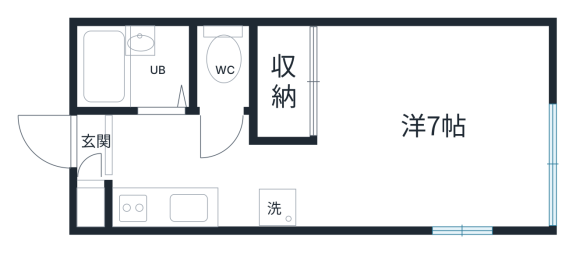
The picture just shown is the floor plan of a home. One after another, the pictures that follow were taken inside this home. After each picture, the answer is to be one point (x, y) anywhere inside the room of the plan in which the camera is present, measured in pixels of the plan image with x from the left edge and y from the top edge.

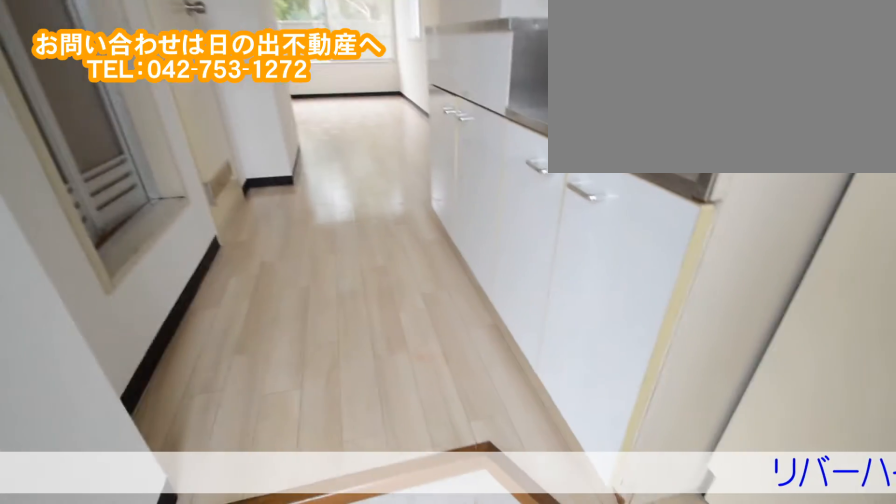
(147, 145)
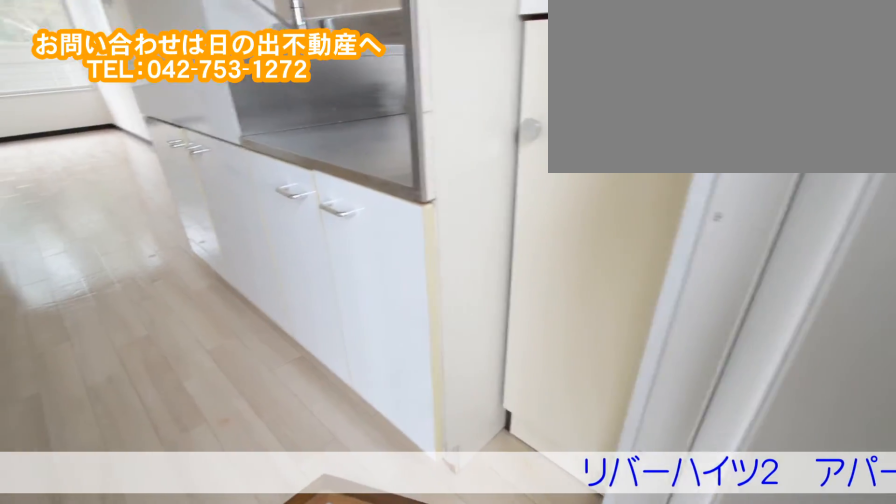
(147, 145)
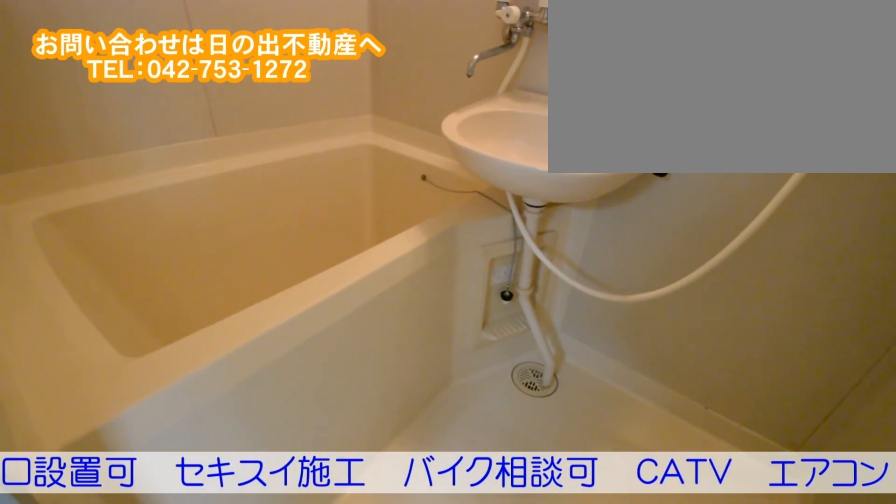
(128, 75)
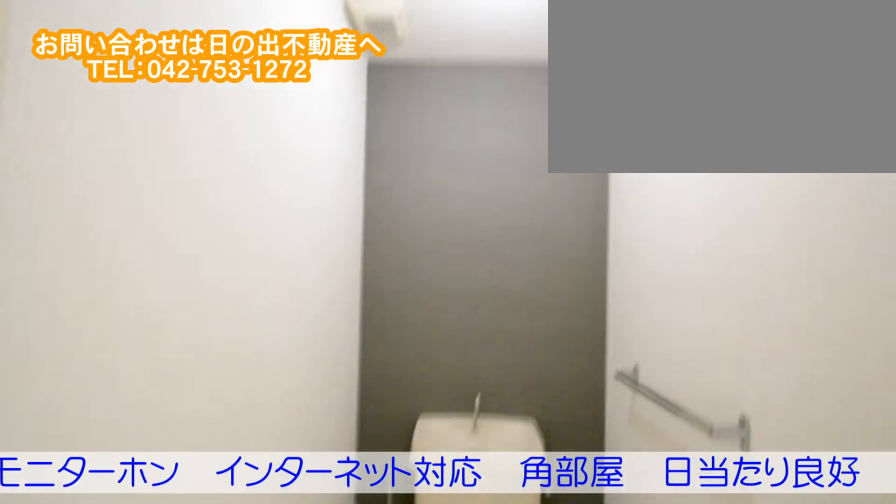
(217, 72)
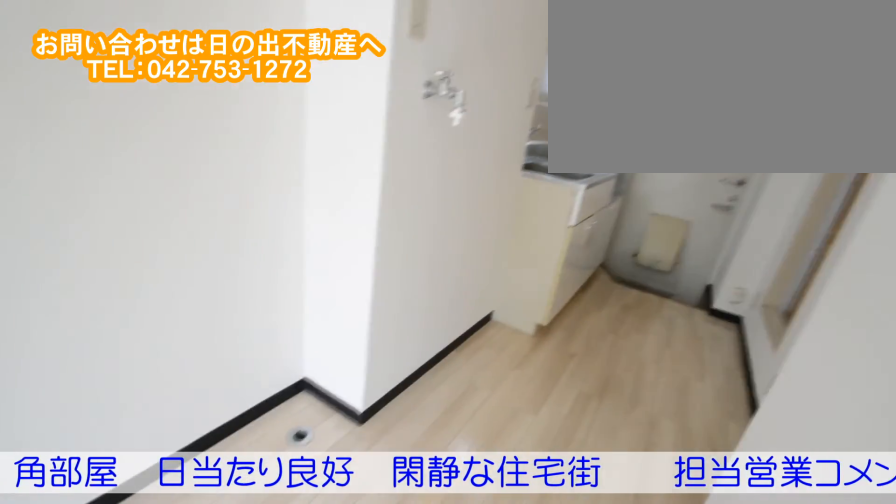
(187, 148)
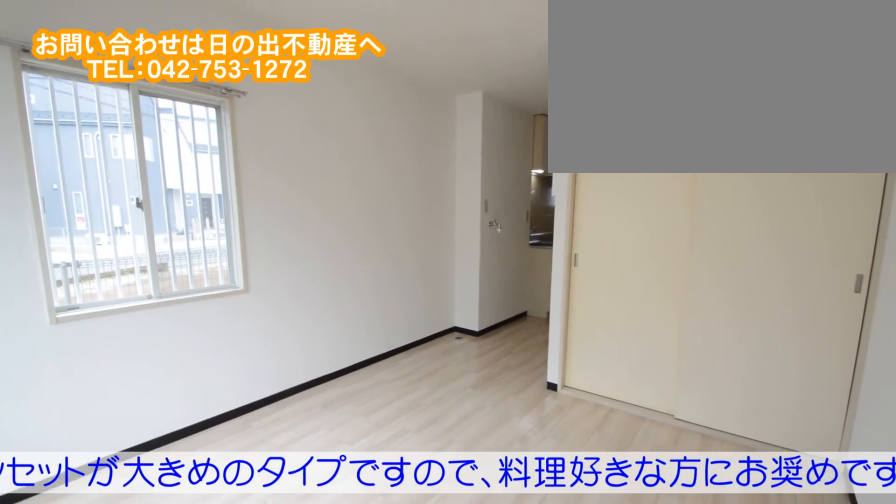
(440, 81)
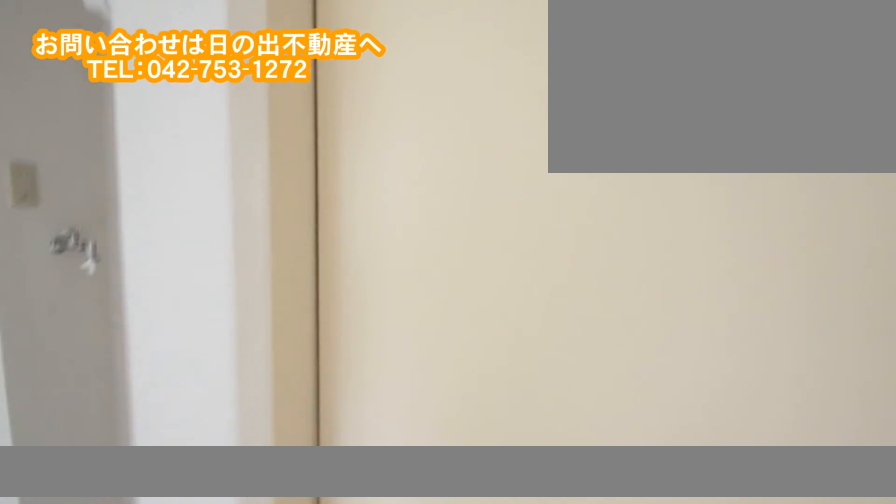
(441, 81)
